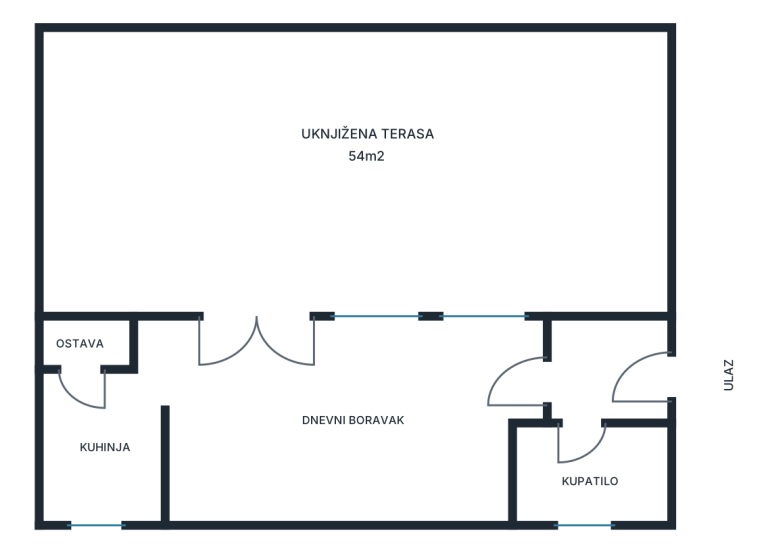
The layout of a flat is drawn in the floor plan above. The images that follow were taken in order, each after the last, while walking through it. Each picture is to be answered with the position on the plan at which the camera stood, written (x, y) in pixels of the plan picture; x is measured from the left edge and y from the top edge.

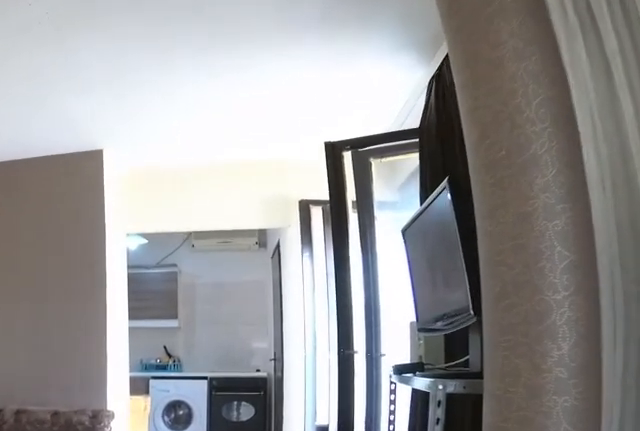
(485, 379)
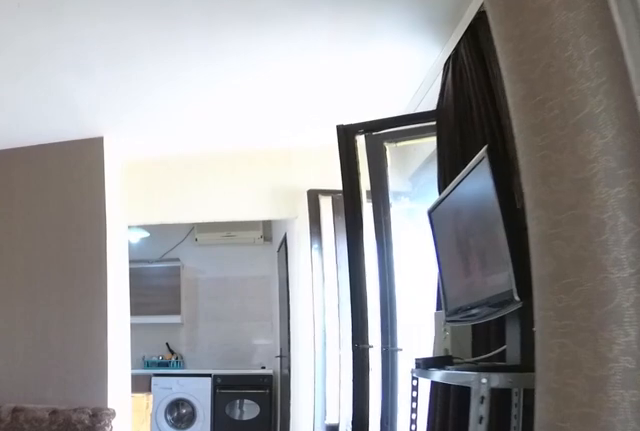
(474, 378)
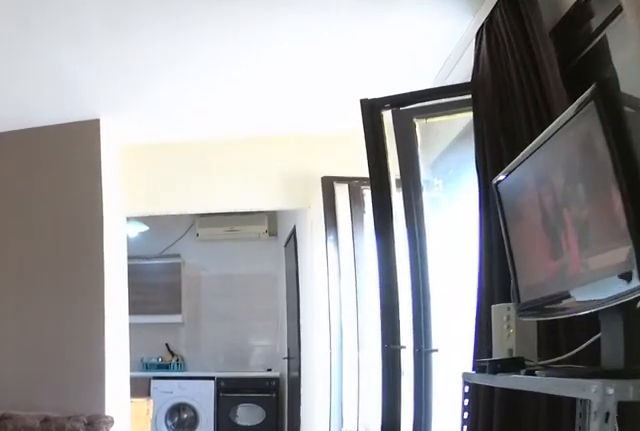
(453, 379)
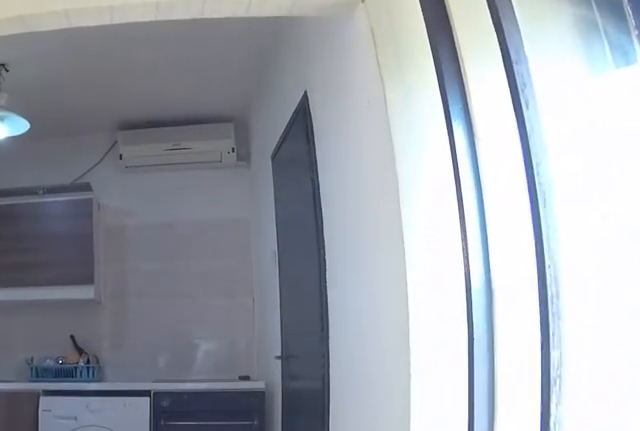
(303, 378)
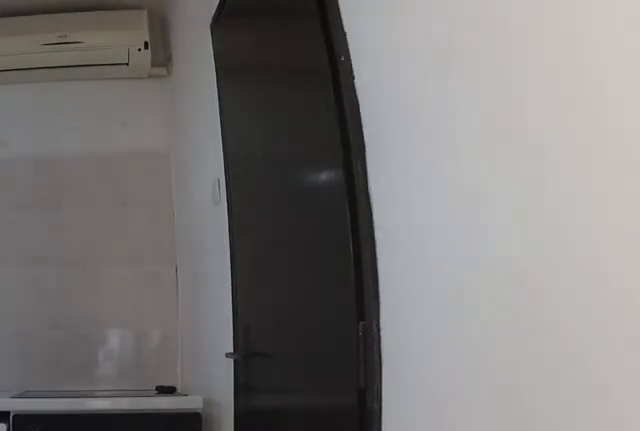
(208, 379)
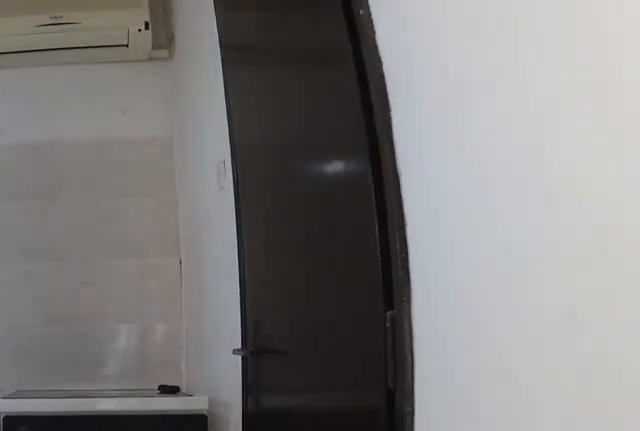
(197, 379)
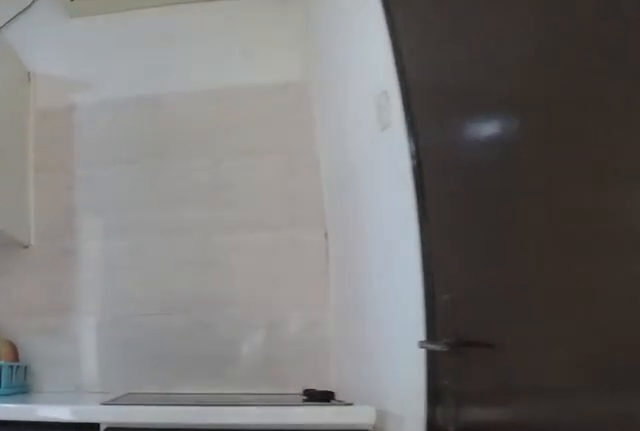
(160, 372)
